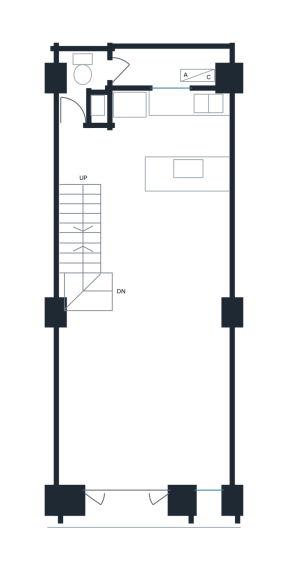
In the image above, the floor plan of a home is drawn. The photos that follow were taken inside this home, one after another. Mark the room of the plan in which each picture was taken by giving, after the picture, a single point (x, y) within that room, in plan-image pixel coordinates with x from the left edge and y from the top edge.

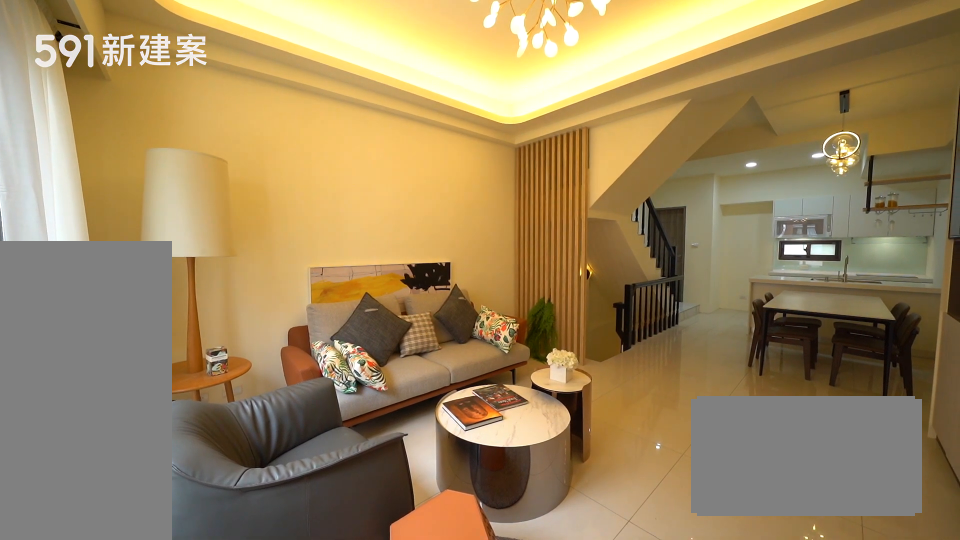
(145, 401)
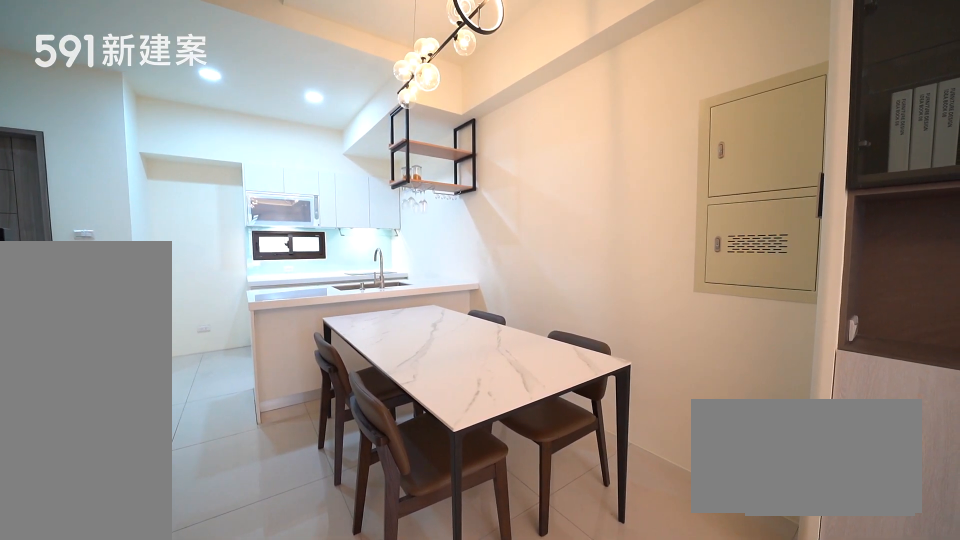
(181, 255)
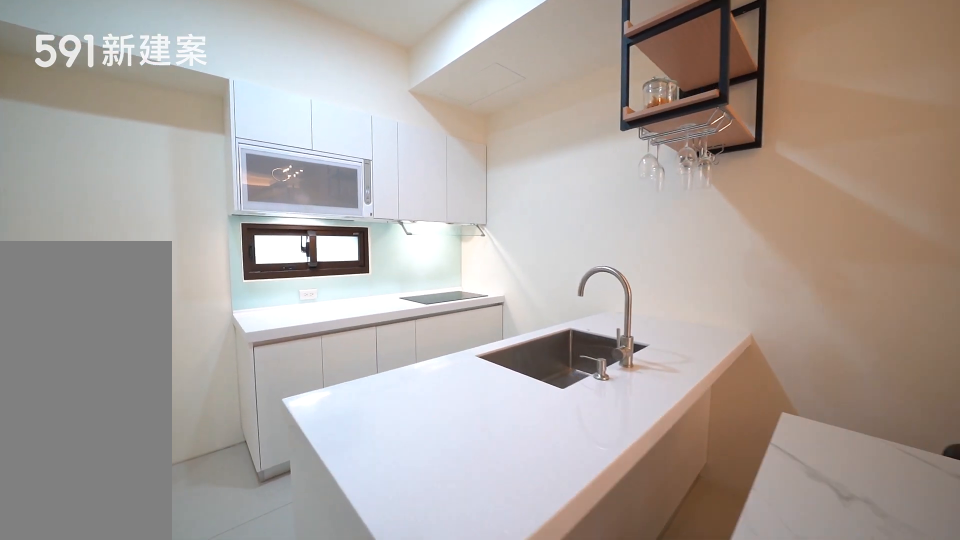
(172, 146)
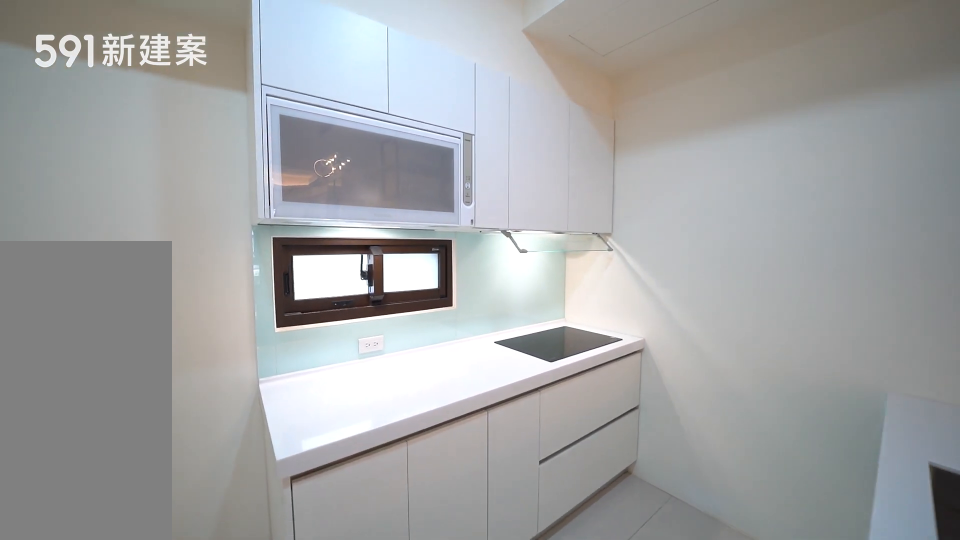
(172, 146)
